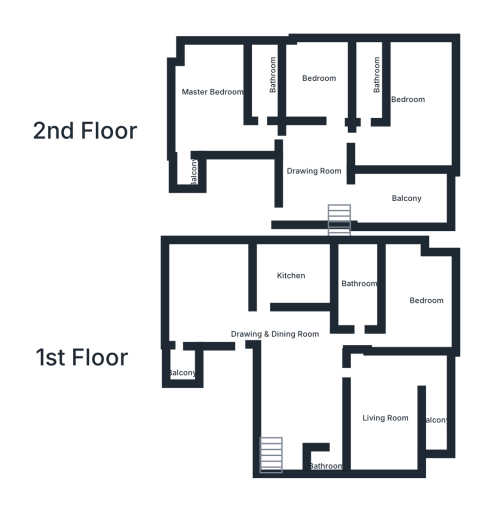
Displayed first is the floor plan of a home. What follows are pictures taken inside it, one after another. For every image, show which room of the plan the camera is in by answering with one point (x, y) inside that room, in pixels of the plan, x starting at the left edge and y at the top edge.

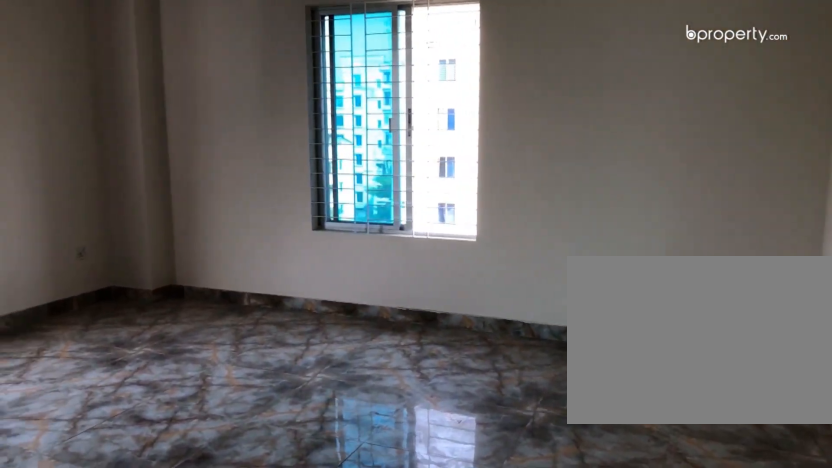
(229, 317)
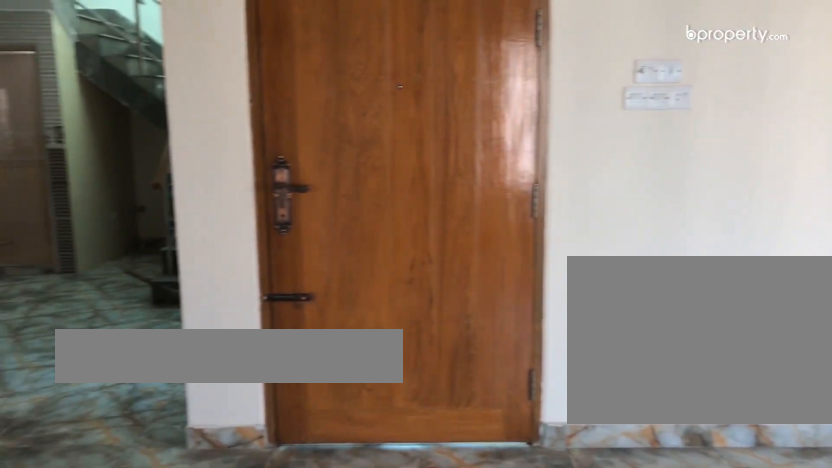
(229, 317)
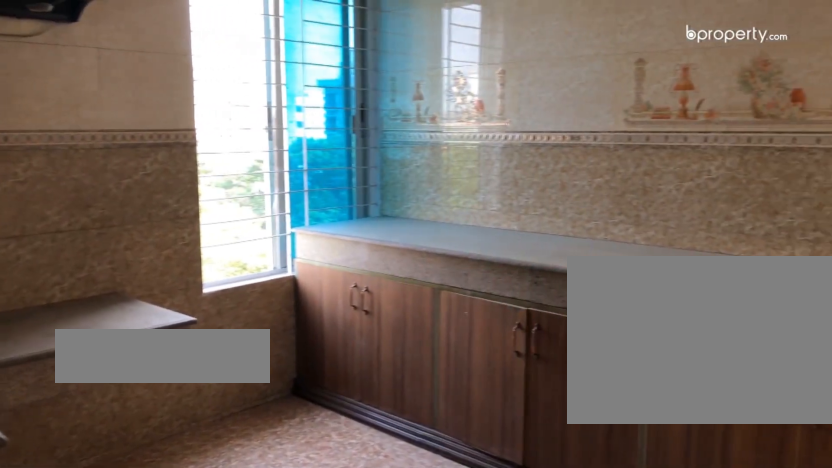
(293, 275)
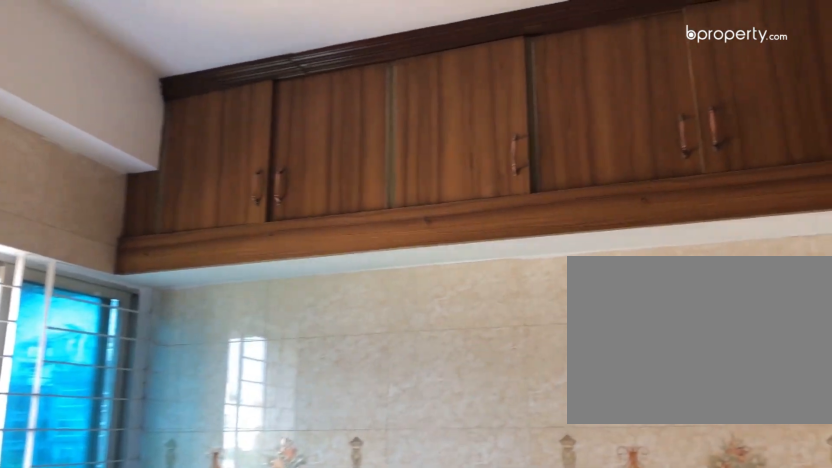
(289, 275)
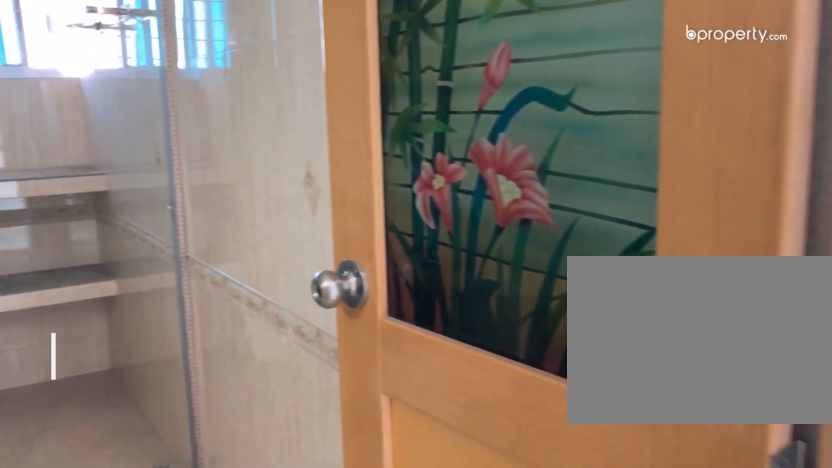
(360, 311)
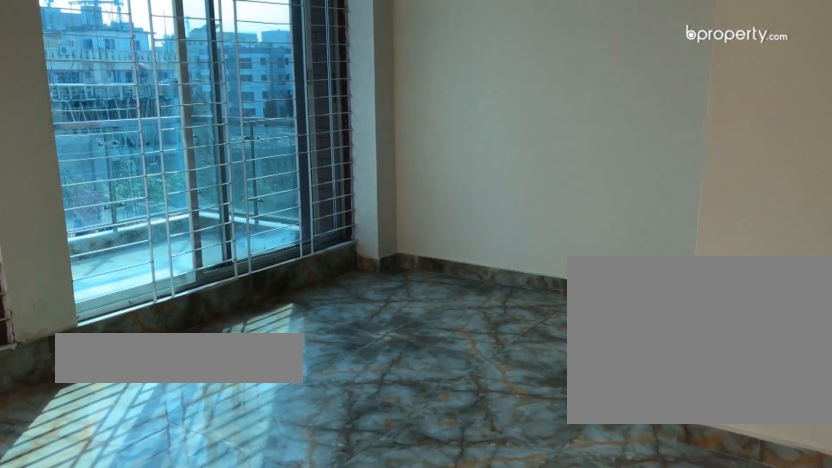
(388, 409)
